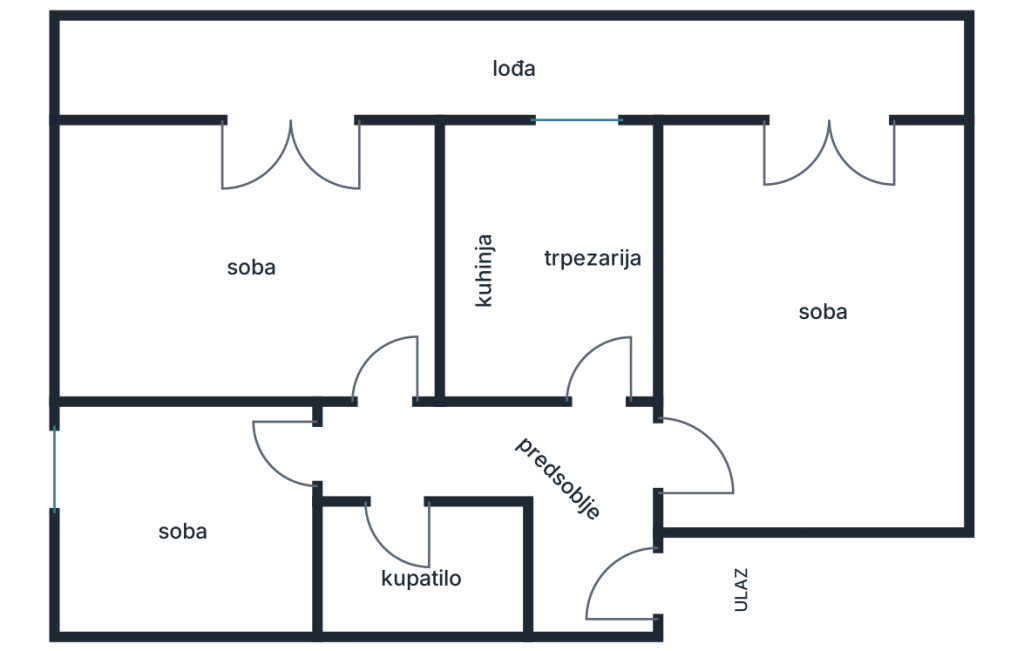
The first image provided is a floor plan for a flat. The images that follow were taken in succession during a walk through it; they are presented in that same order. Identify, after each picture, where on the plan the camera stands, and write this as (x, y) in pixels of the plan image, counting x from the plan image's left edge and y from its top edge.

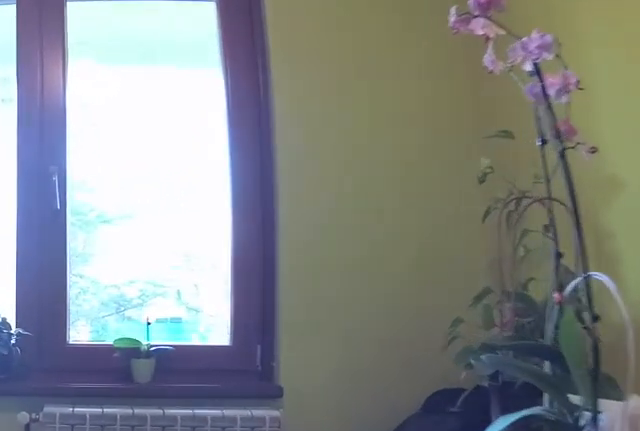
(629, 295)
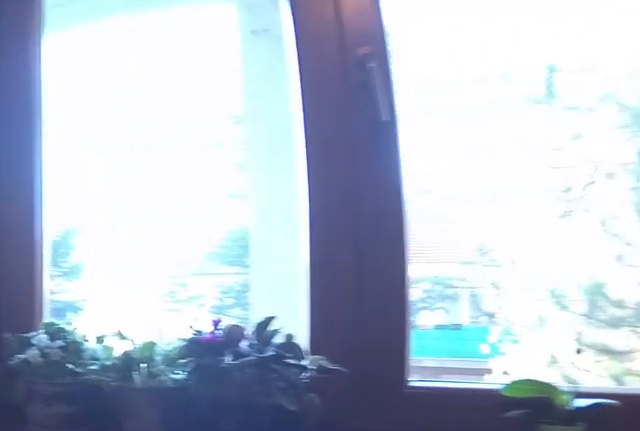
(632, 219)
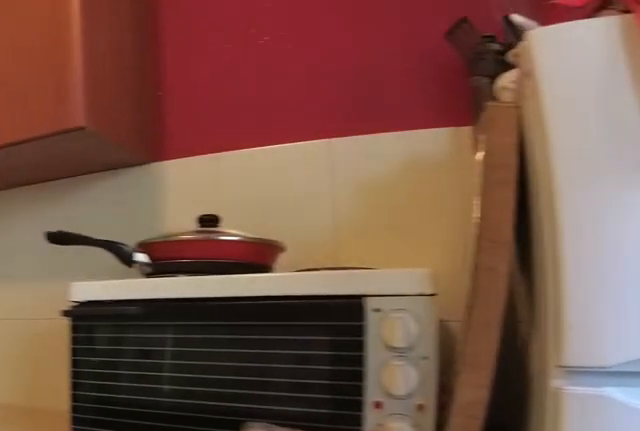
(637, 165)
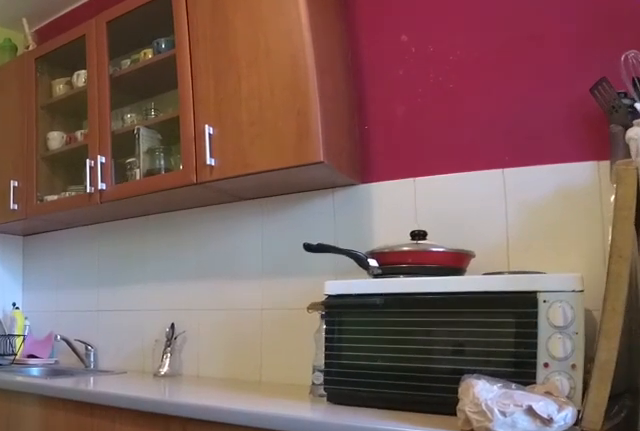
(601, 176)
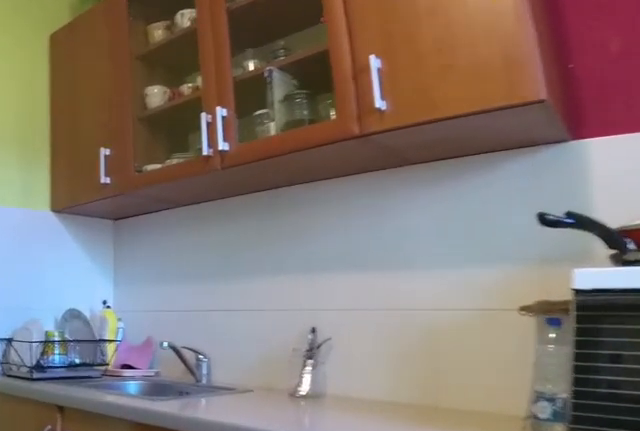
(601, 232)
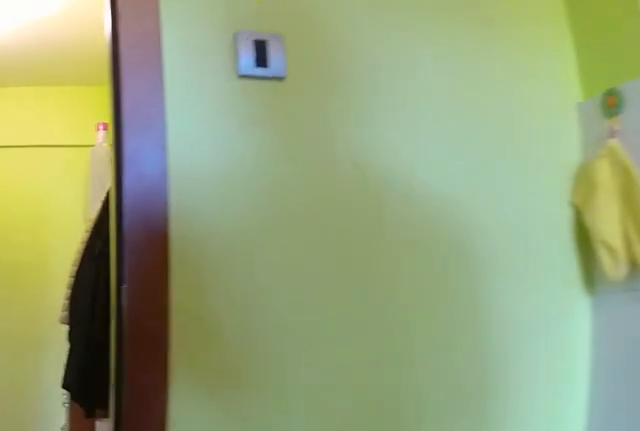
(601, 317)
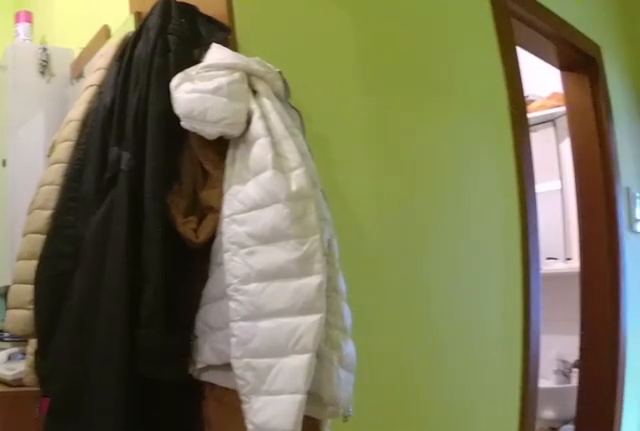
(619, 392)
